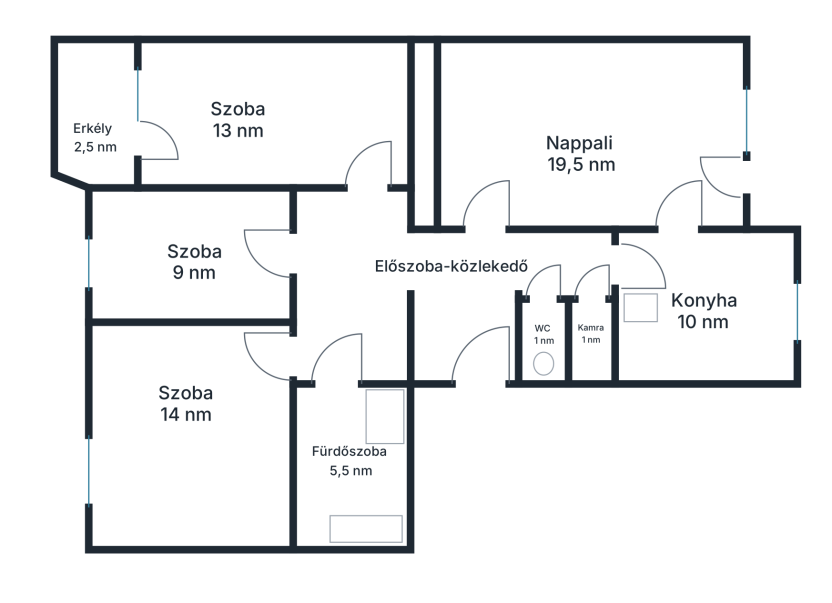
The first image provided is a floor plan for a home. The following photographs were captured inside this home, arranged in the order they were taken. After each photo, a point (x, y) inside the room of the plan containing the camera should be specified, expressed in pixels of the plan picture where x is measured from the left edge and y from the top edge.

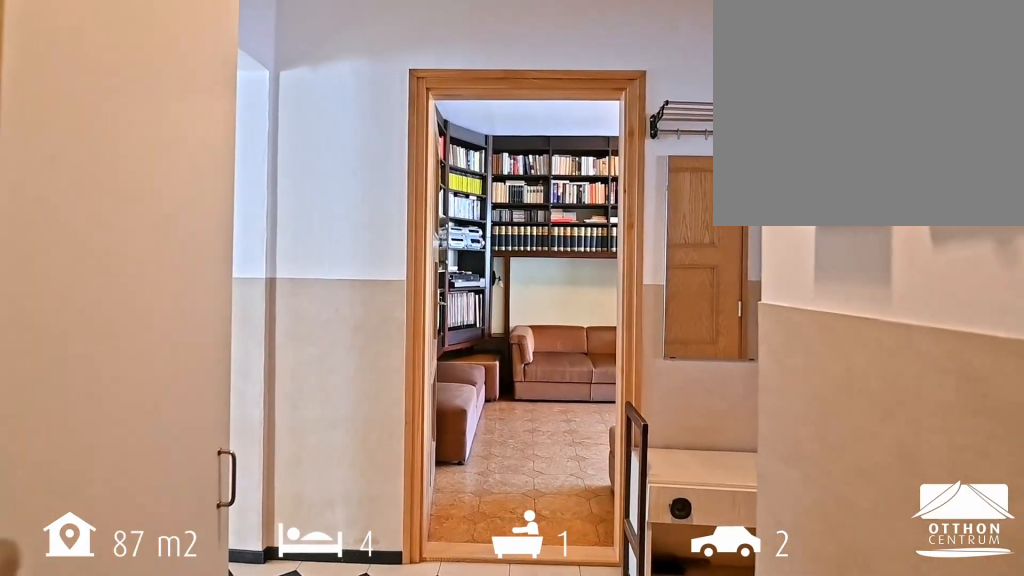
(465, 308)
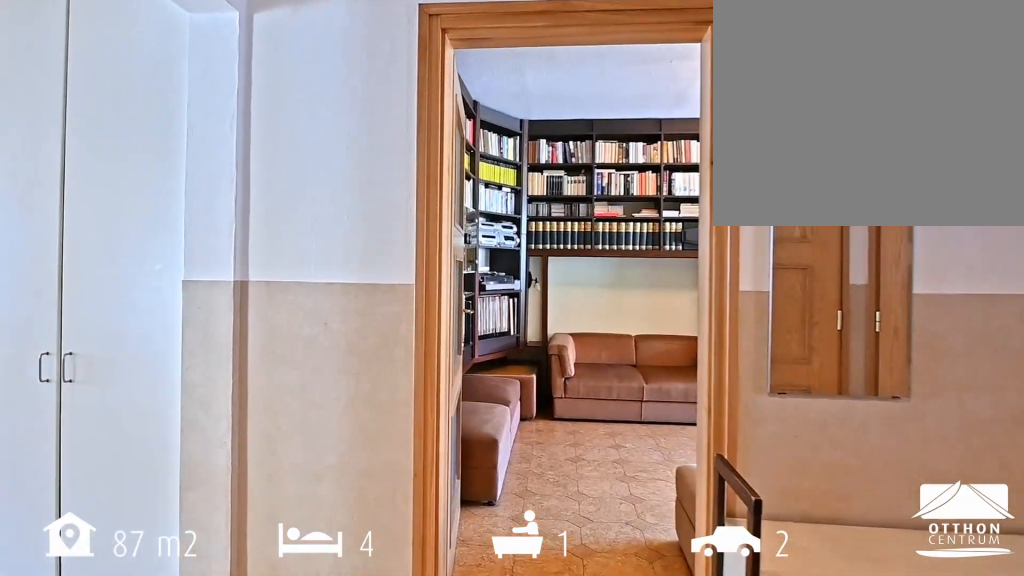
(465, 308)
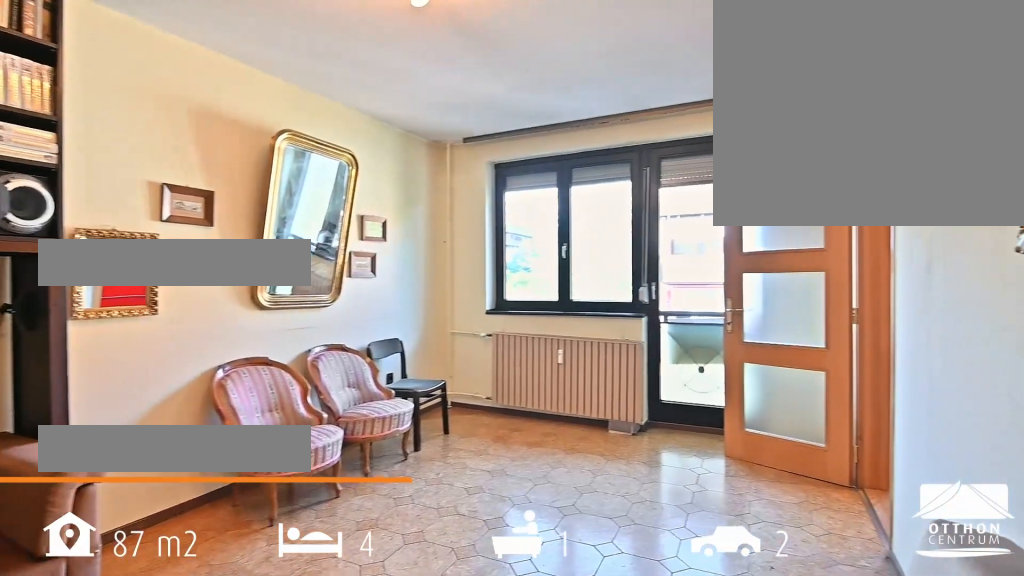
(581, 115)
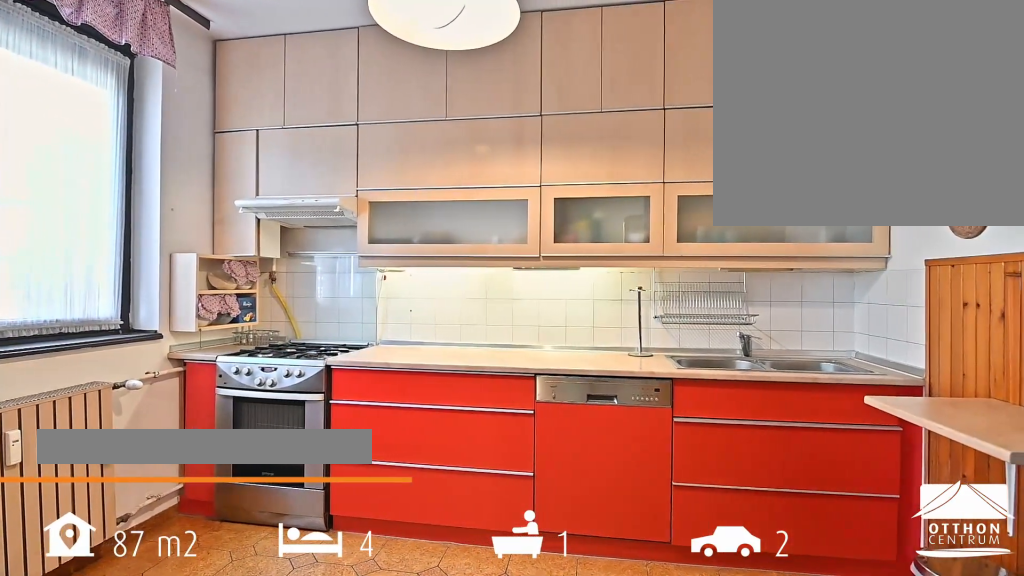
(706, 312)
